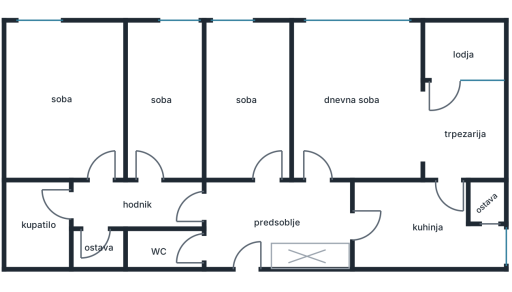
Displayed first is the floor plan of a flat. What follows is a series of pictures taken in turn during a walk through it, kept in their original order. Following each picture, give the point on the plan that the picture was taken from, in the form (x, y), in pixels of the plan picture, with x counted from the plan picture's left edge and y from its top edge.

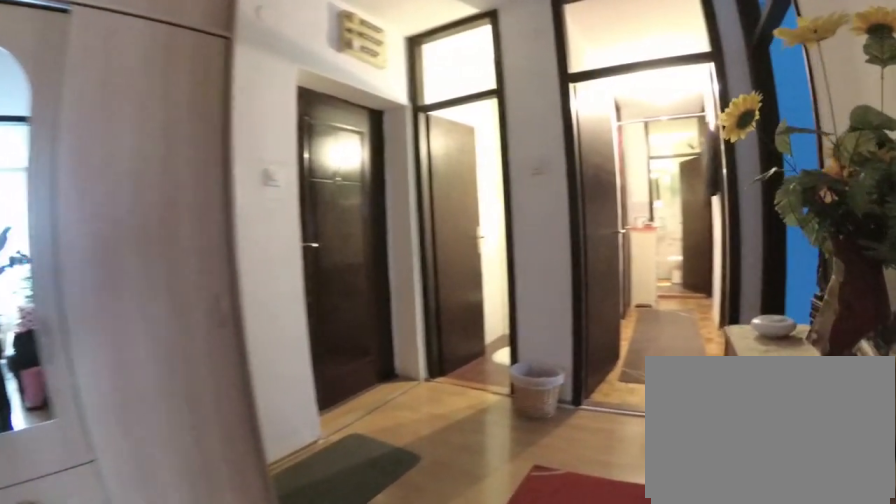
(316, 193)
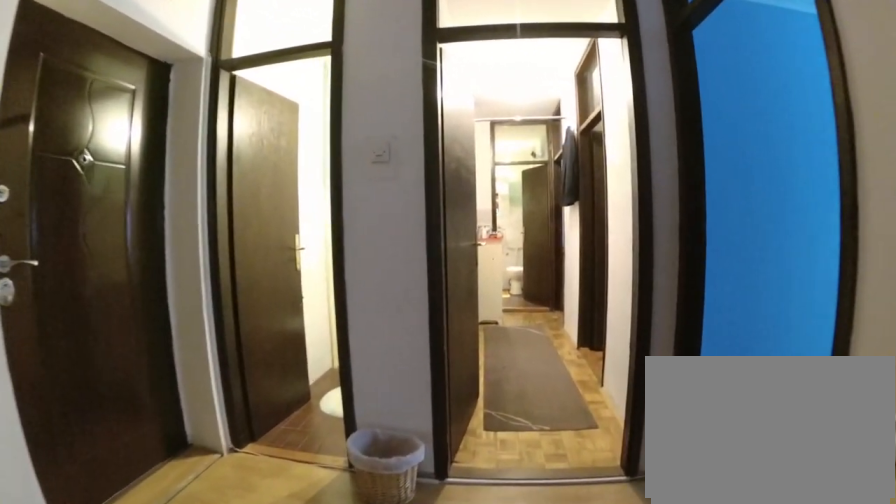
(308, 207)
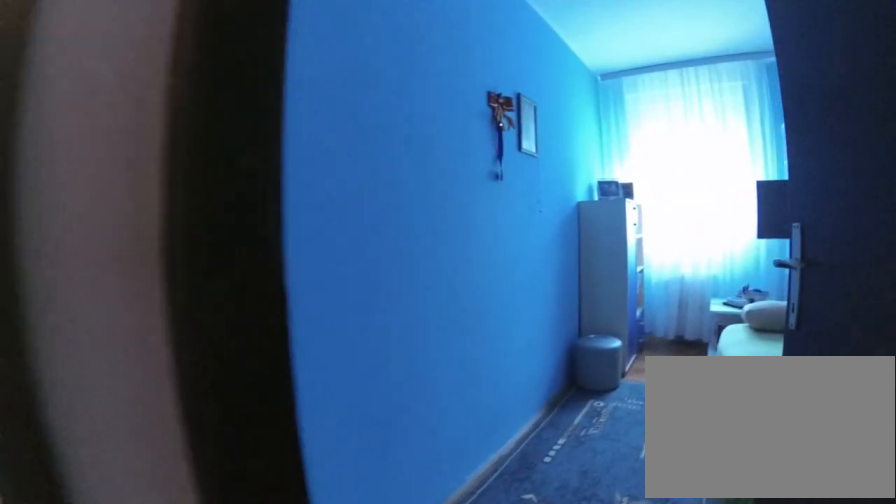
(273, 203)
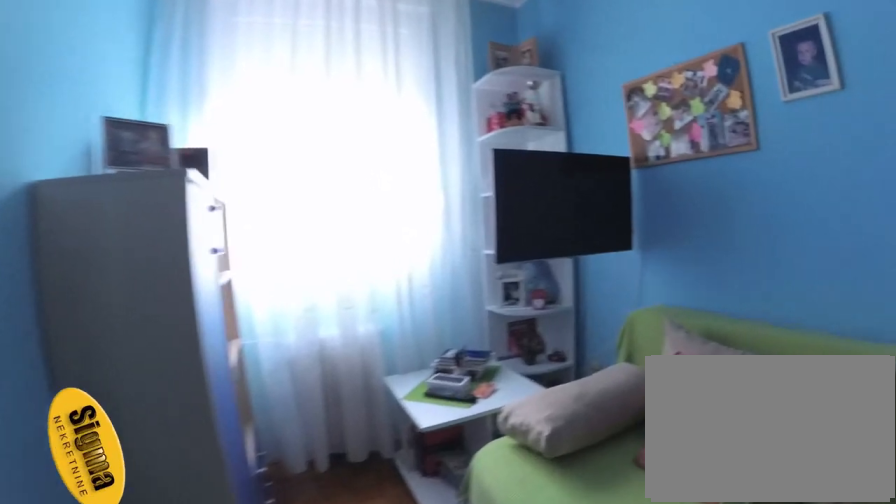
(266, 112)
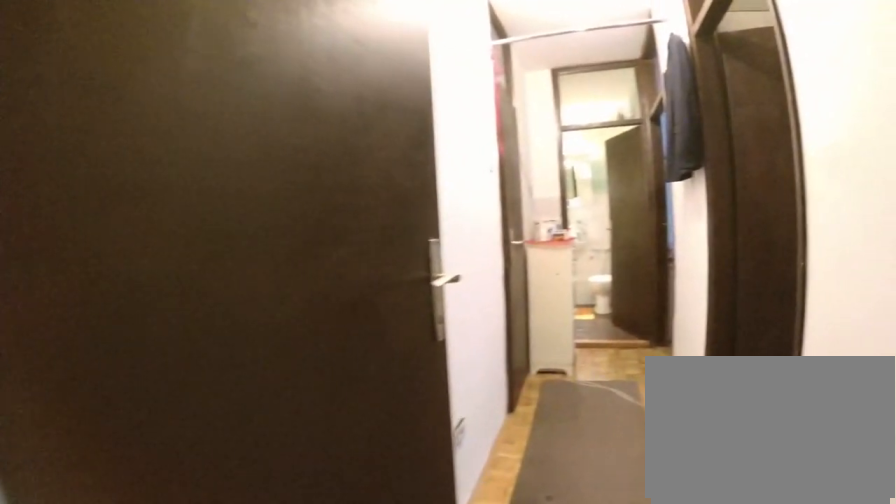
(249, 209)
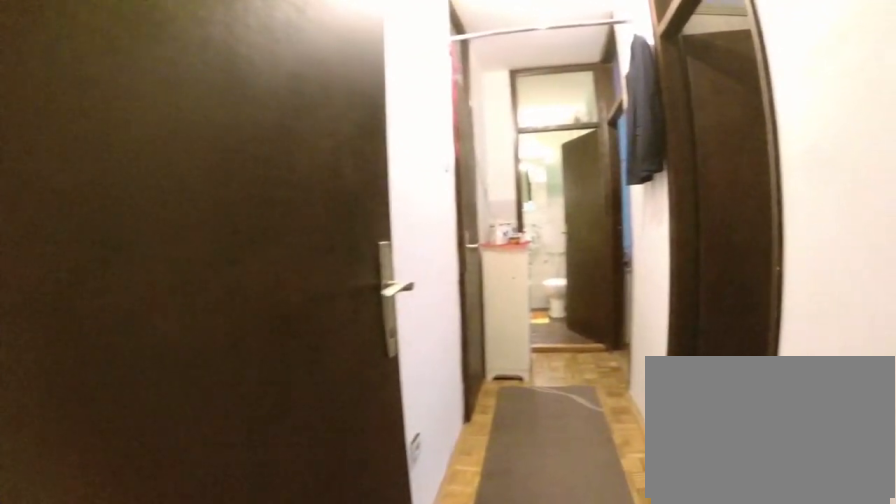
(246, 209)
